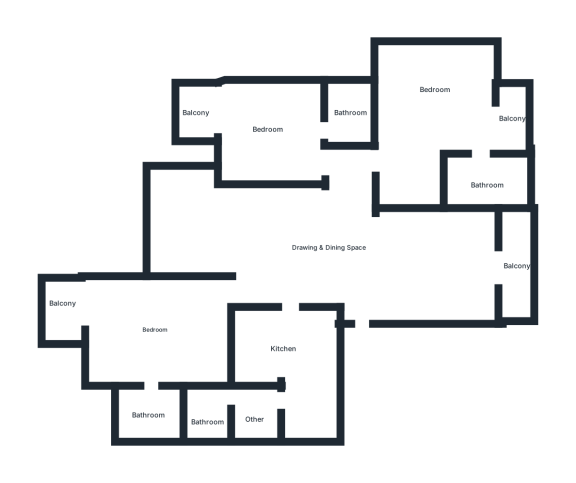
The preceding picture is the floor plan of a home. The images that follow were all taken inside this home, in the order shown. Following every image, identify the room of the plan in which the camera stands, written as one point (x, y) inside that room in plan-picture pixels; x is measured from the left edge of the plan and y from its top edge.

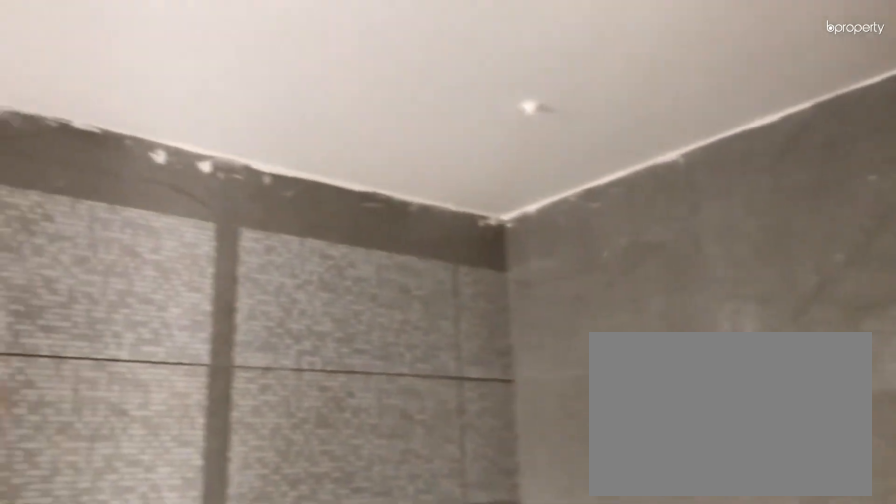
(481, 184)
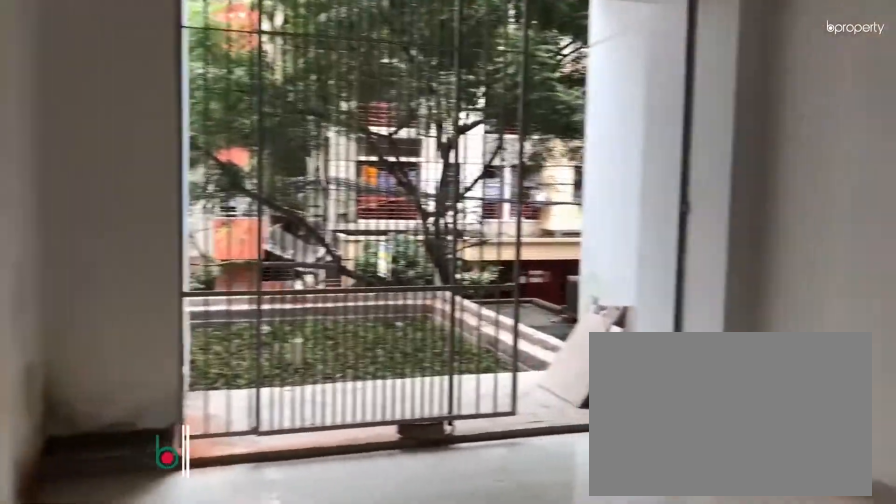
(284, 132)
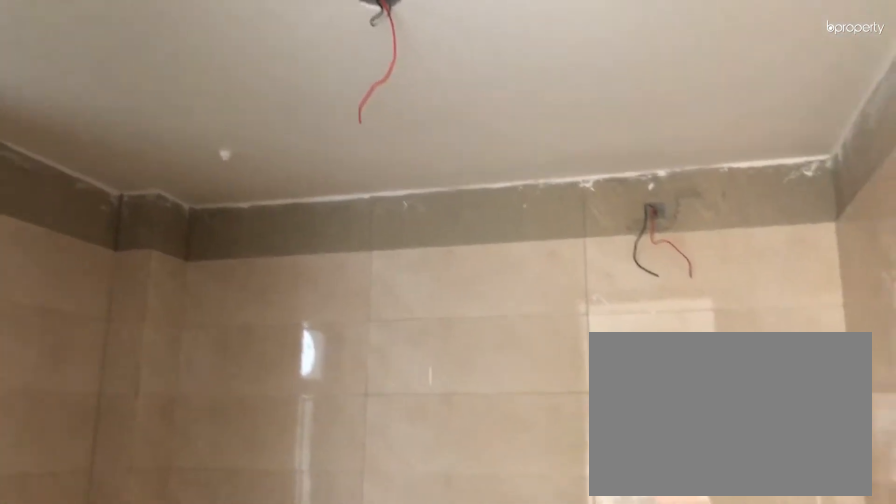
(356, 115)
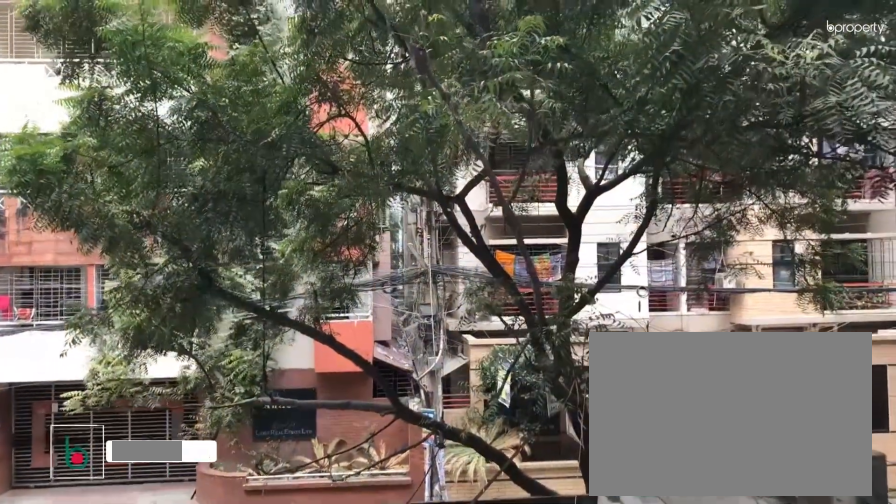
(215, 113)
